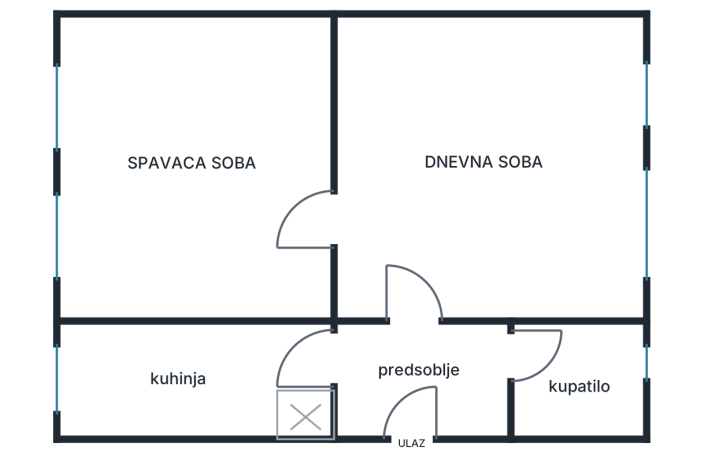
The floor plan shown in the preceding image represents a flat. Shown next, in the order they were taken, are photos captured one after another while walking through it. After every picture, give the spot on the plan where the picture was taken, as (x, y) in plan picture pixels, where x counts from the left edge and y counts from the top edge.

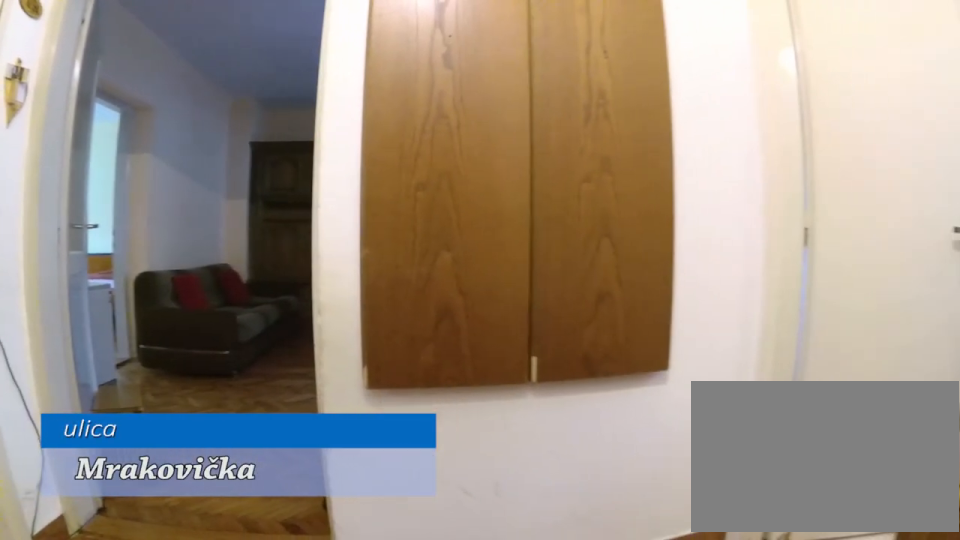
(423, 393)
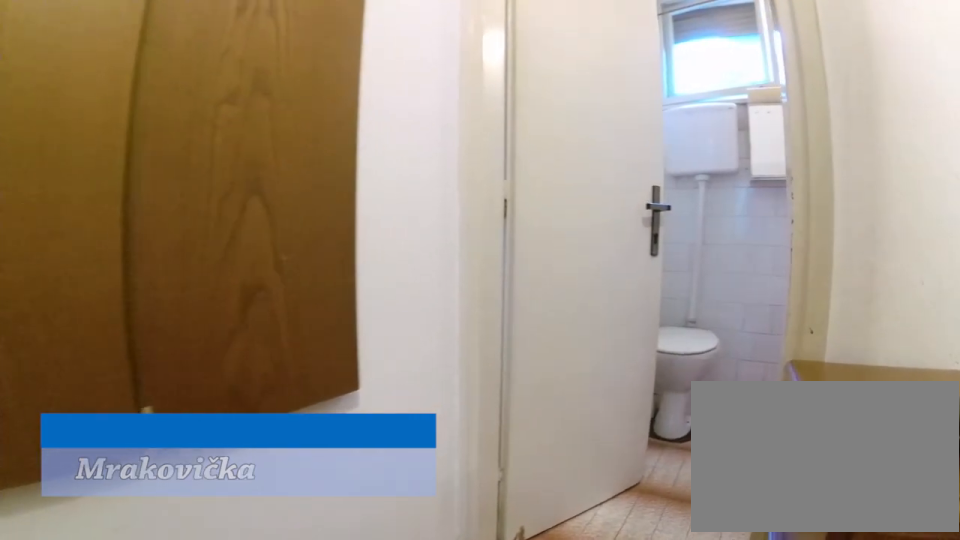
(451, 379)
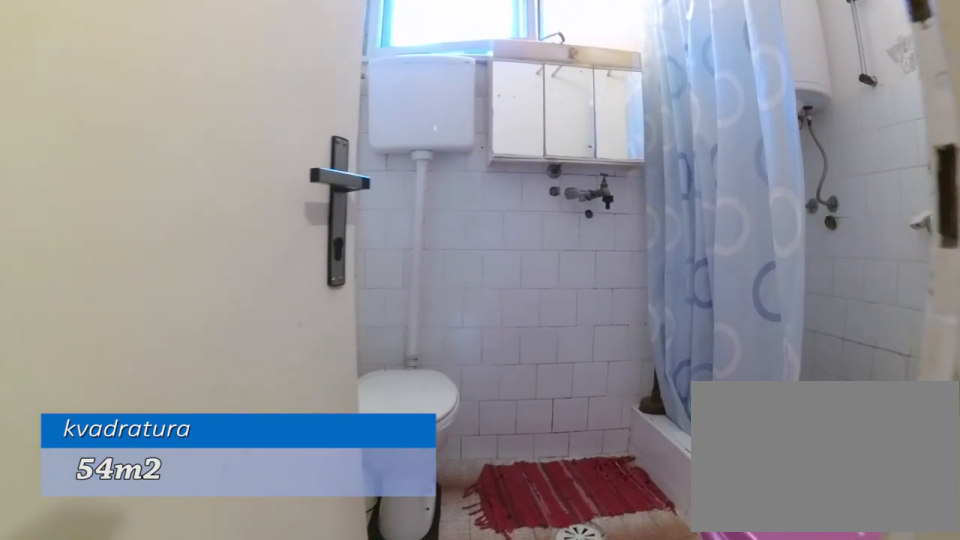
(498, 364)
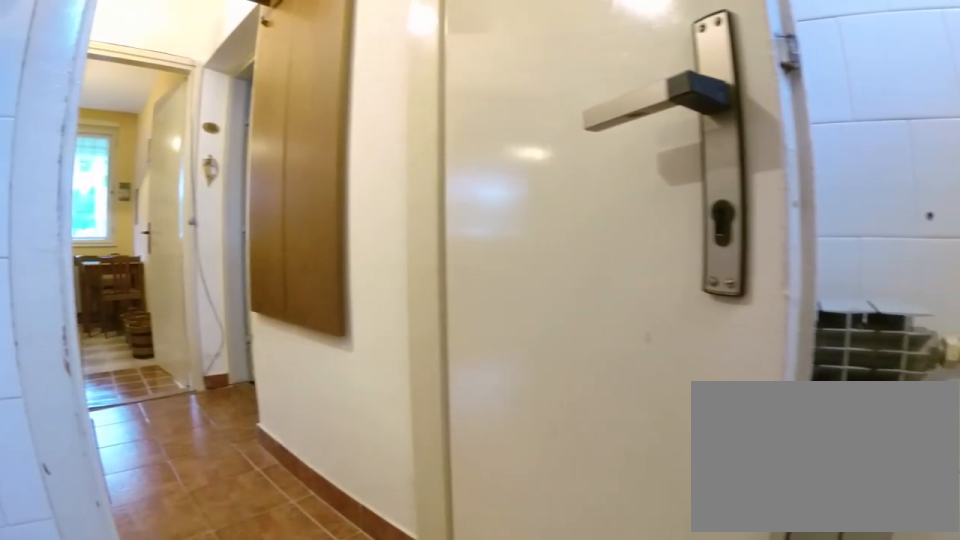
(573, 372)
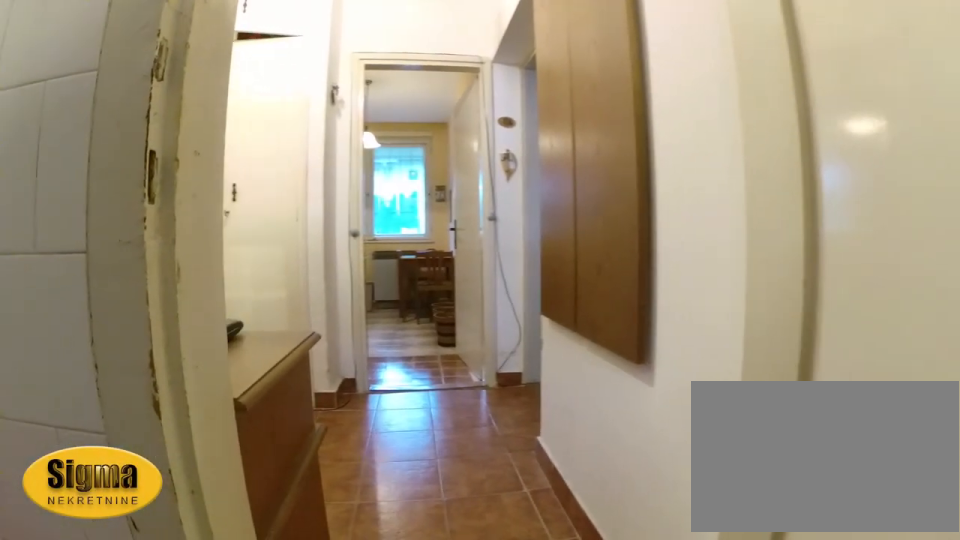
(548, 368)
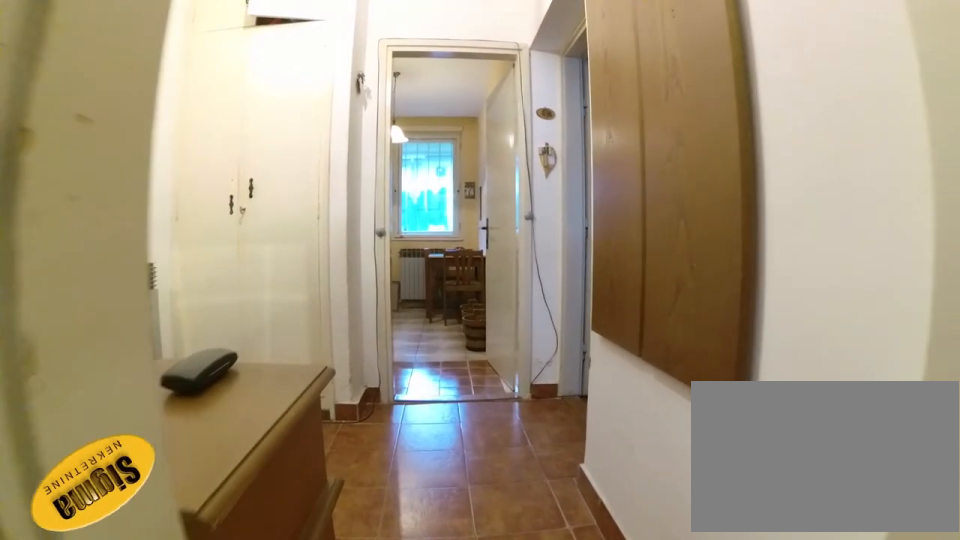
(532, 368)
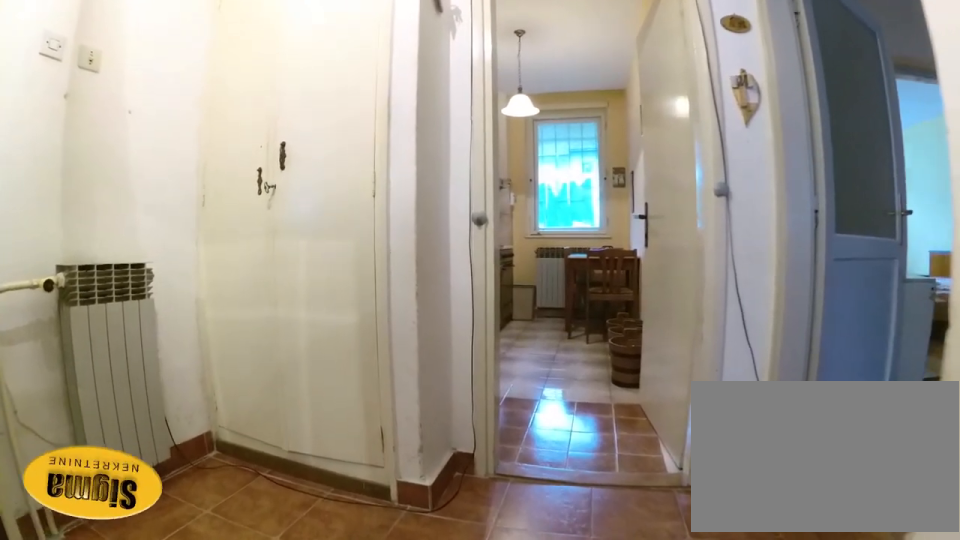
(475, 369)
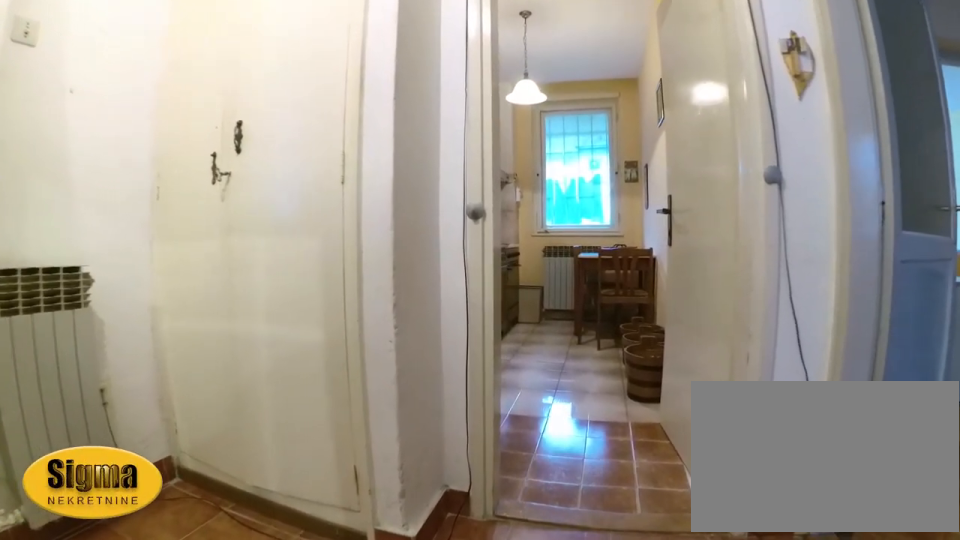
(458, 369)
